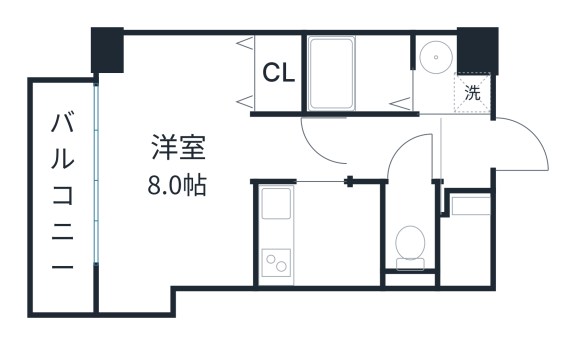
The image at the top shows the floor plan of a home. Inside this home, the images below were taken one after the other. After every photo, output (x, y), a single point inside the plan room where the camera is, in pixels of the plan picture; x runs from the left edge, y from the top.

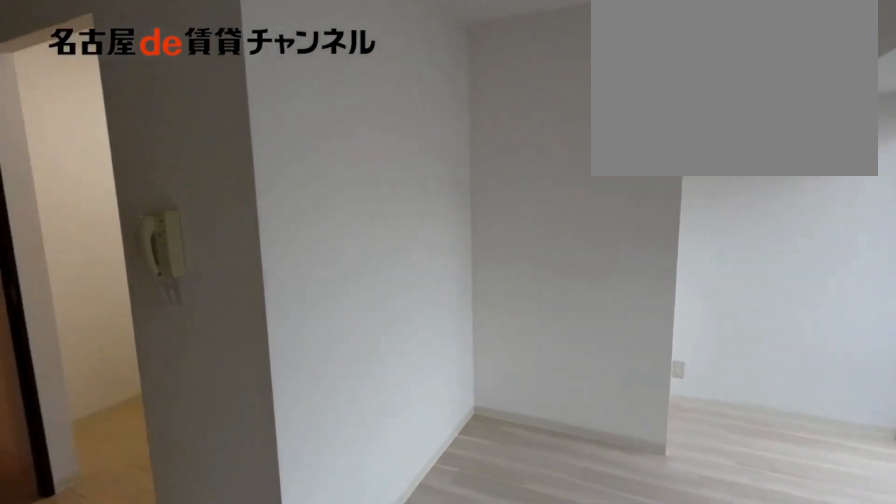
(299, 148)
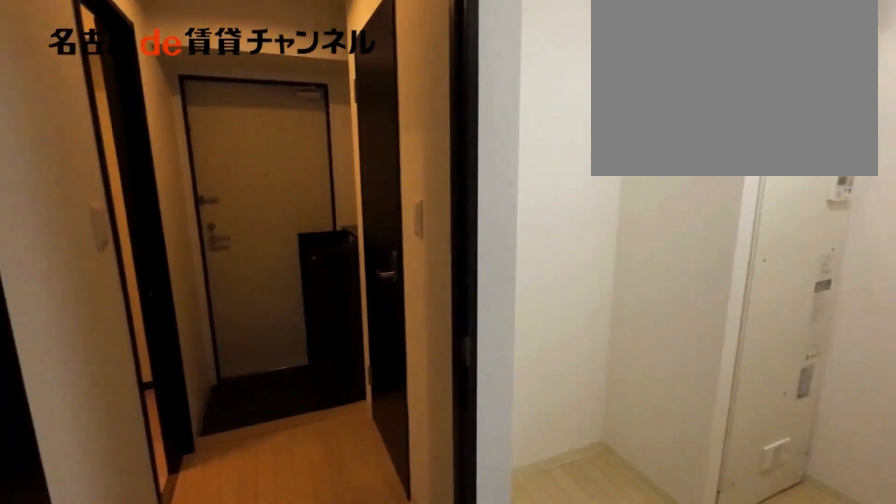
(299, 148)
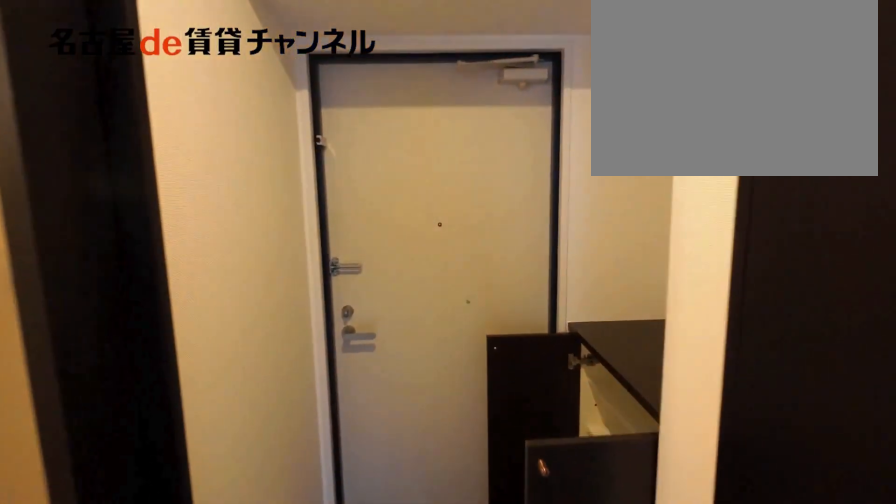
(397, 148)
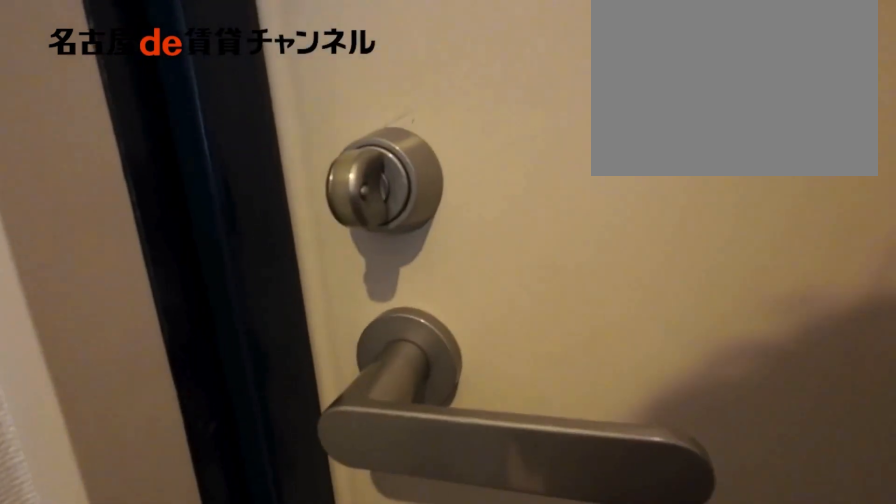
(464, 156)
